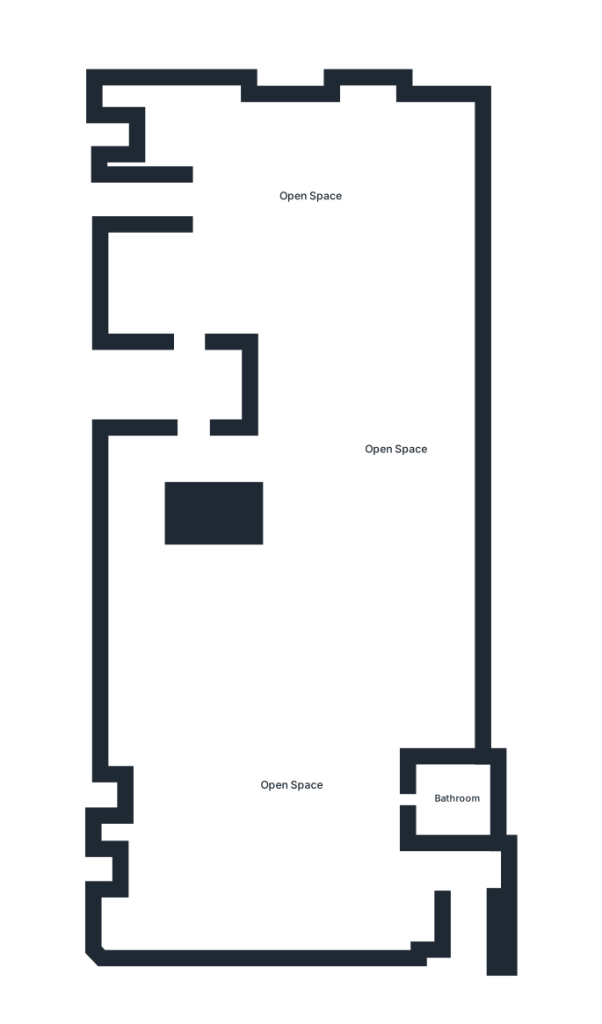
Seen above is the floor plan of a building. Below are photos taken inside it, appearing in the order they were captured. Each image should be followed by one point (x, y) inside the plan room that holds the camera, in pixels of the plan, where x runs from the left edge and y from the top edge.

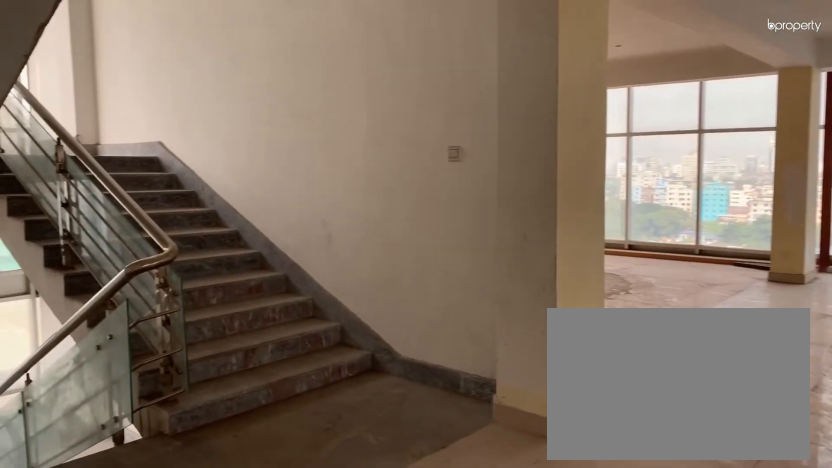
(312, 196)
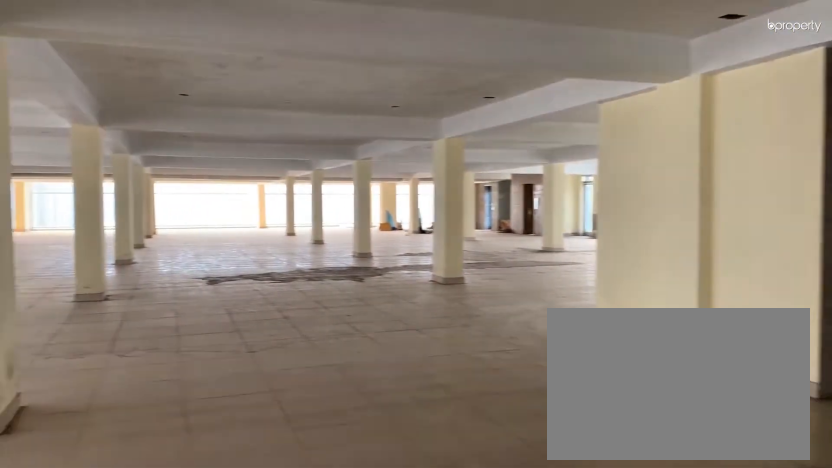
(392, 451)
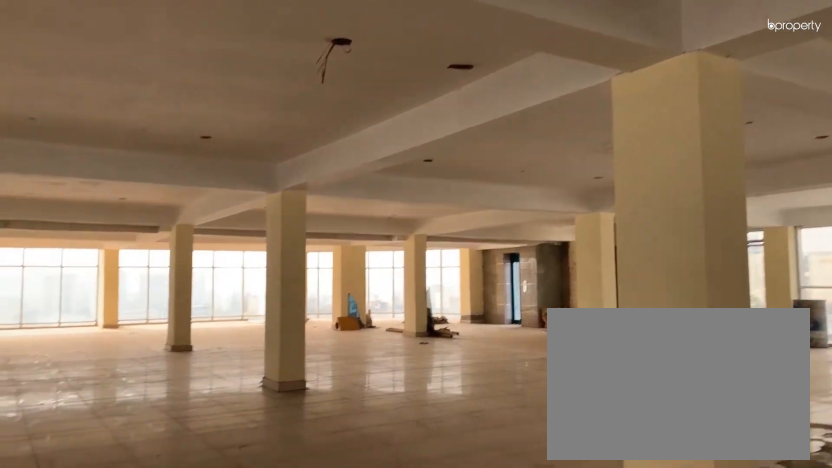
(394, 450)
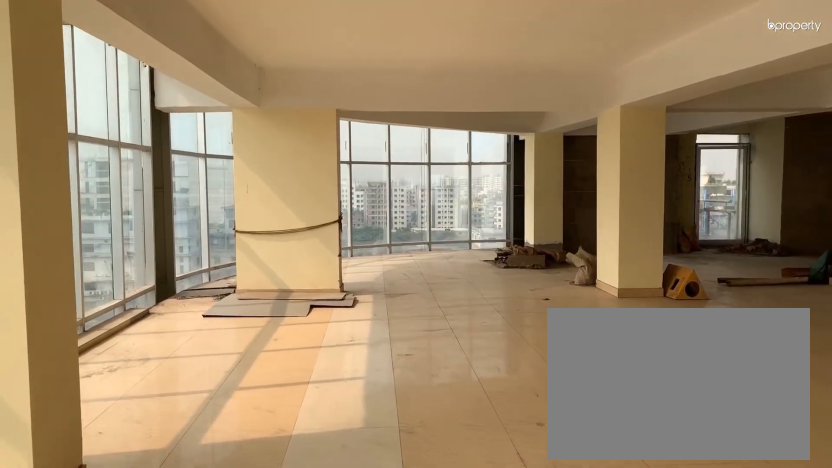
(290, 786)
